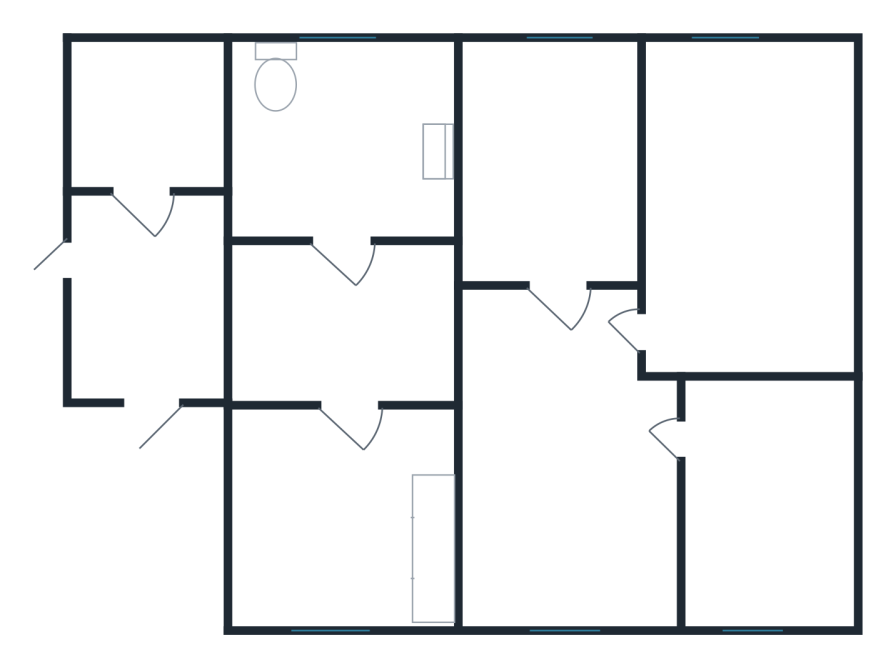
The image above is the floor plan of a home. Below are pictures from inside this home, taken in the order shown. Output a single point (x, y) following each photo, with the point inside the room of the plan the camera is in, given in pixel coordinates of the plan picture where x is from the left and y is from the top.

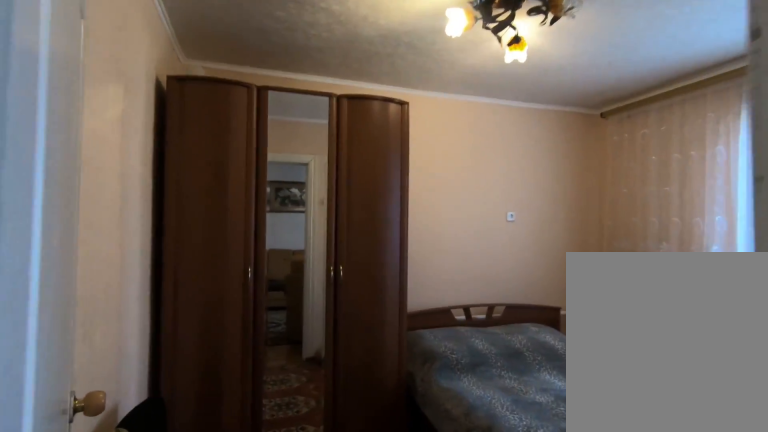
(659, 474)
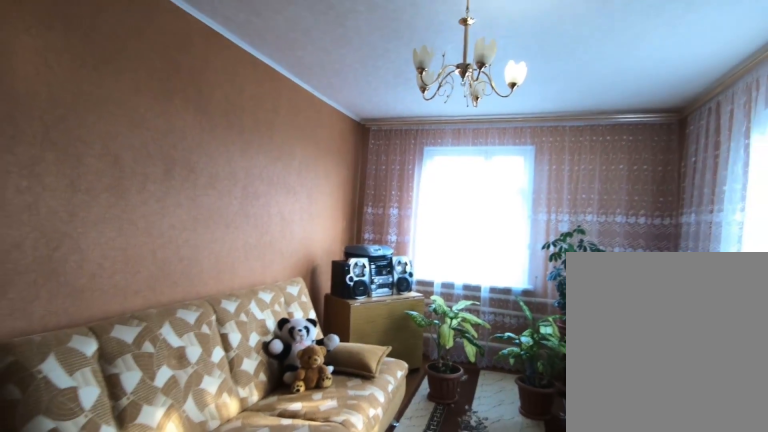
(679, 343)
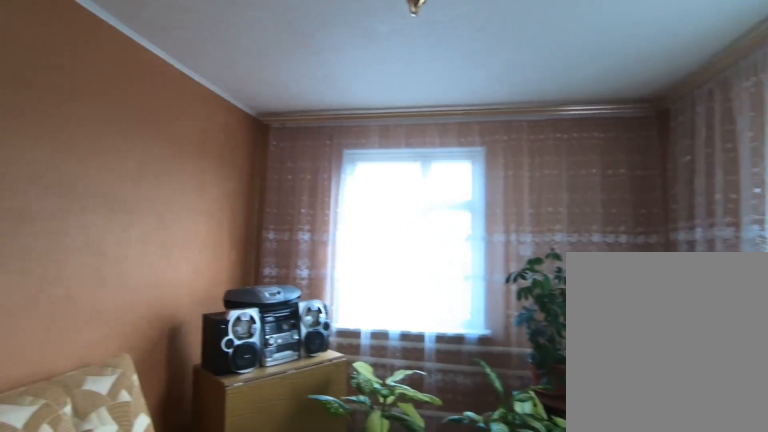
(679, 343)
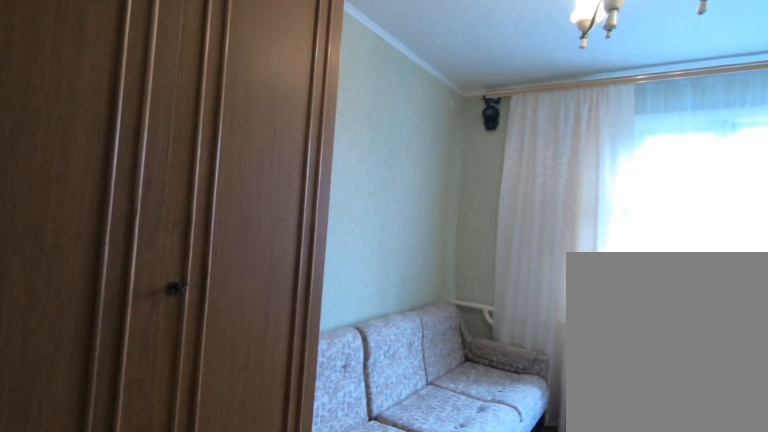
(559, 253)
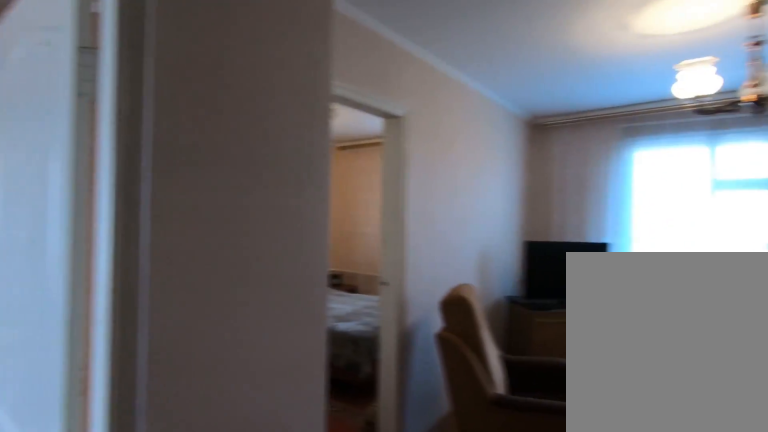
(559, 373)
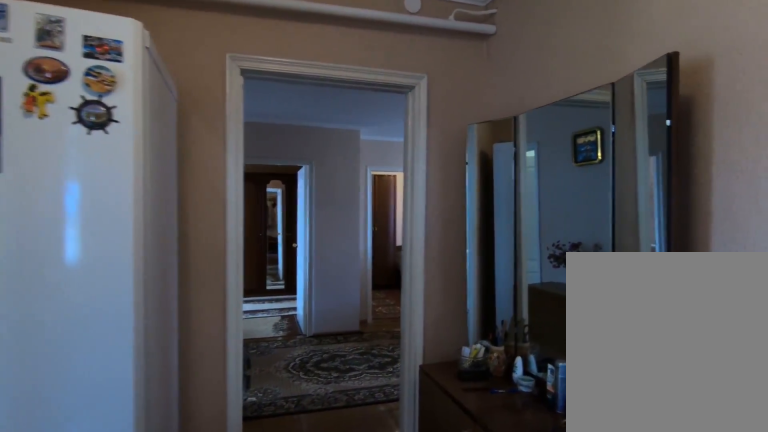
(364, 373)
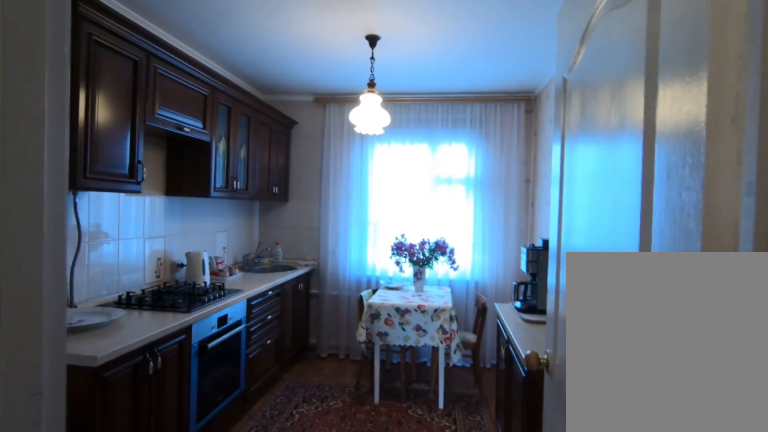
(364, 373)
